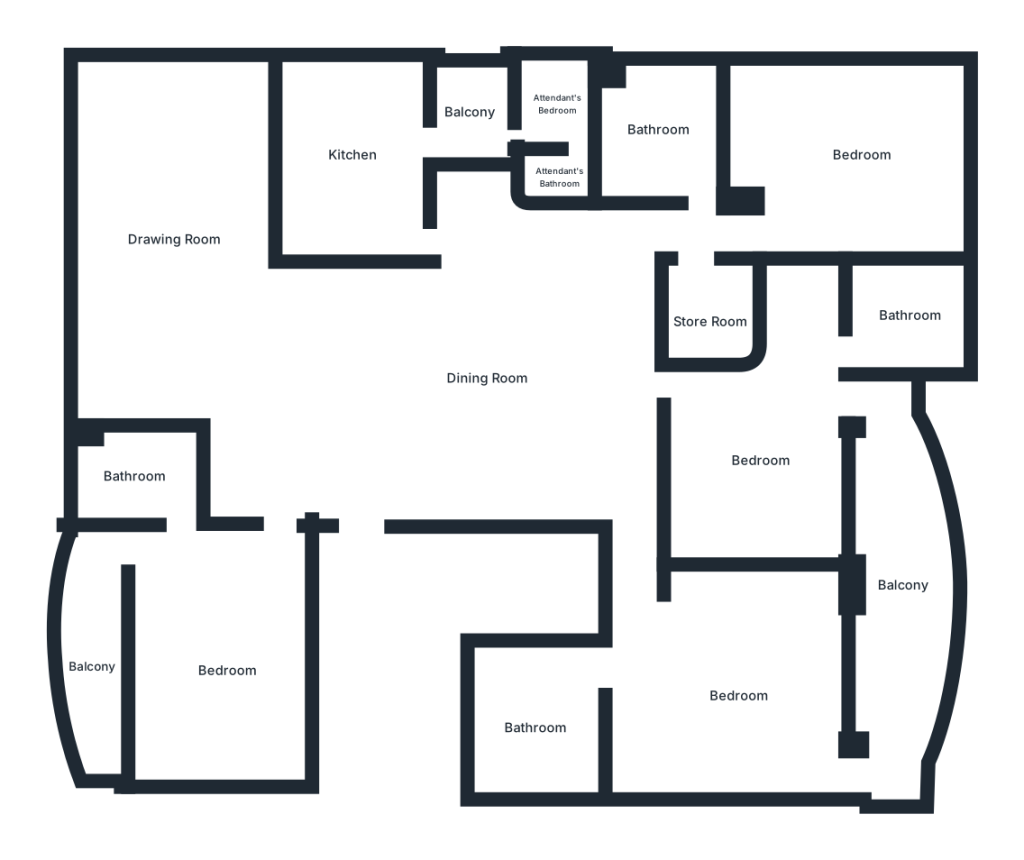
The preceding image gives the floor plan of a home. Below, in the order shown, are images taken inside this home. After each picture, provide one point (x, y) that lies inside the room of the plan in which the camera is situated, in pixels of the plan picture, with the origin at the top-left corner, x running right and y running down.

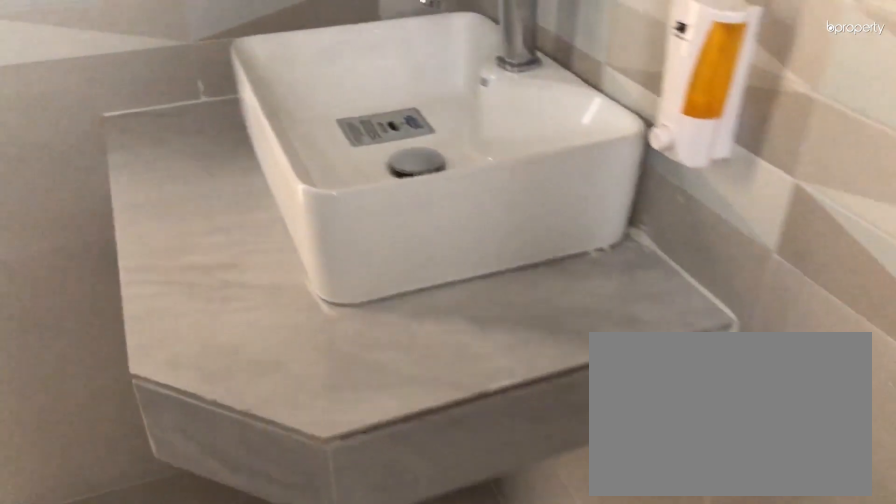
(663, 138)
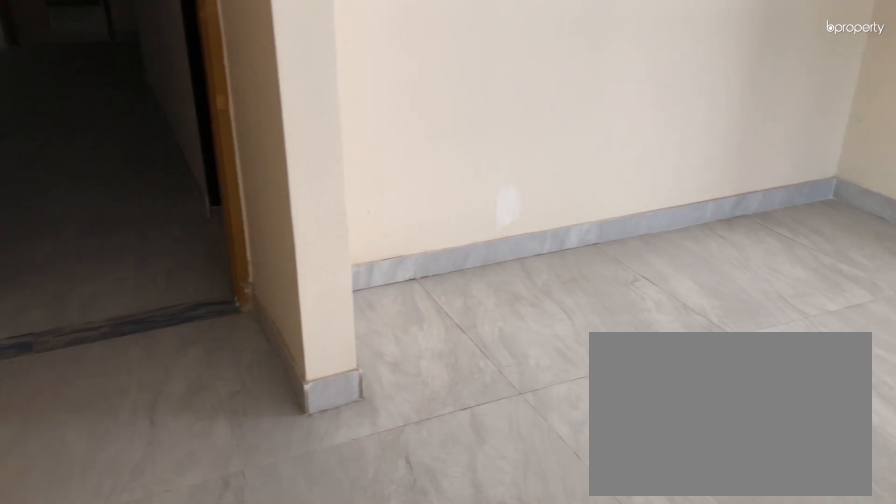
(846, 162)
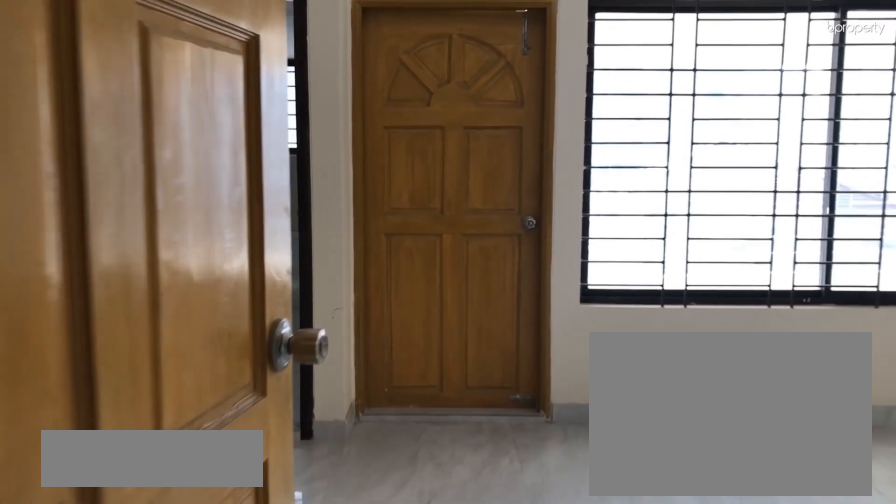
(754, 462)
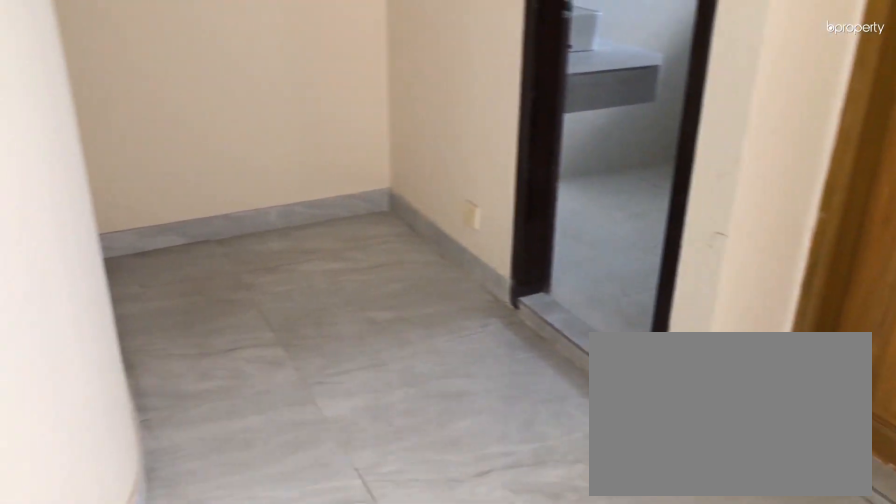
(754, 462)
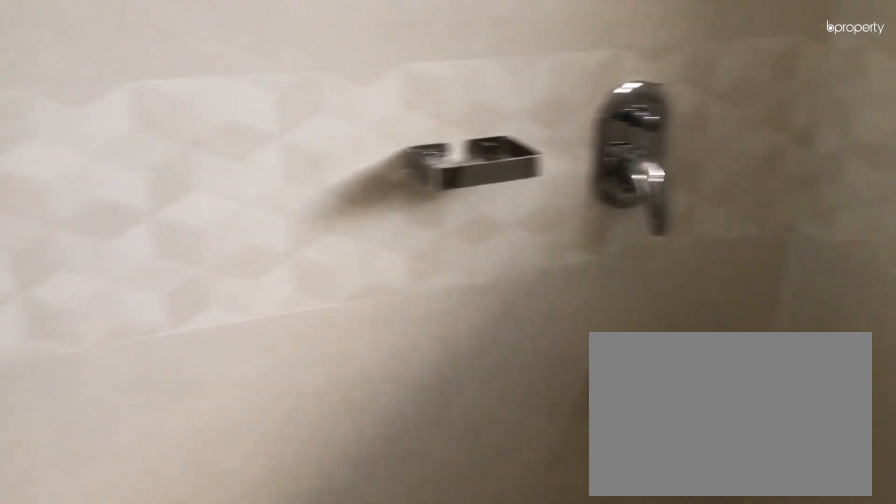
(899, 316)
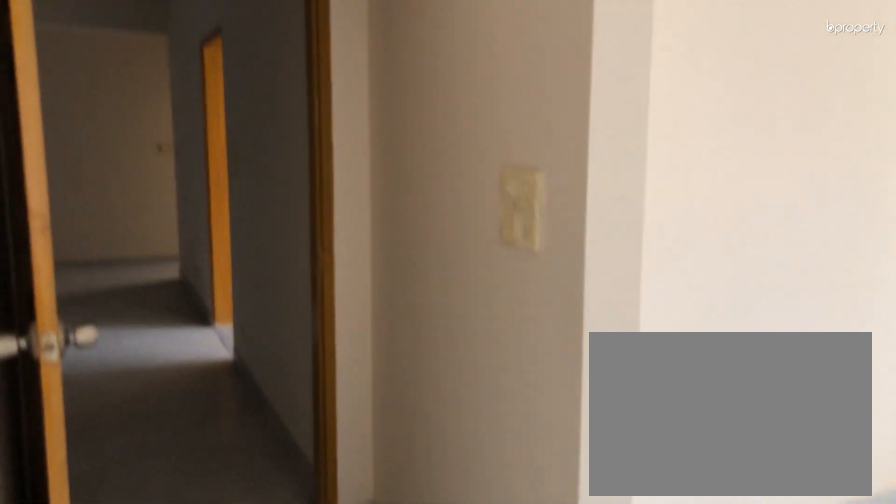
(730, 686)
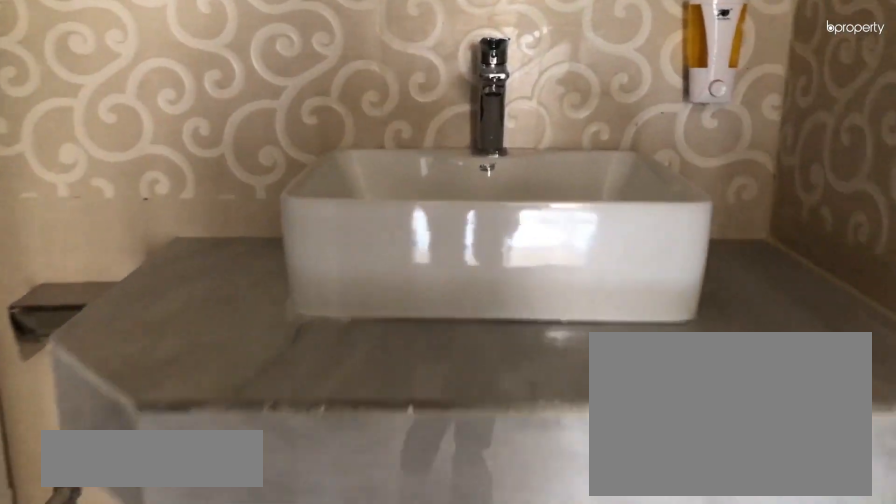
(531, 720)
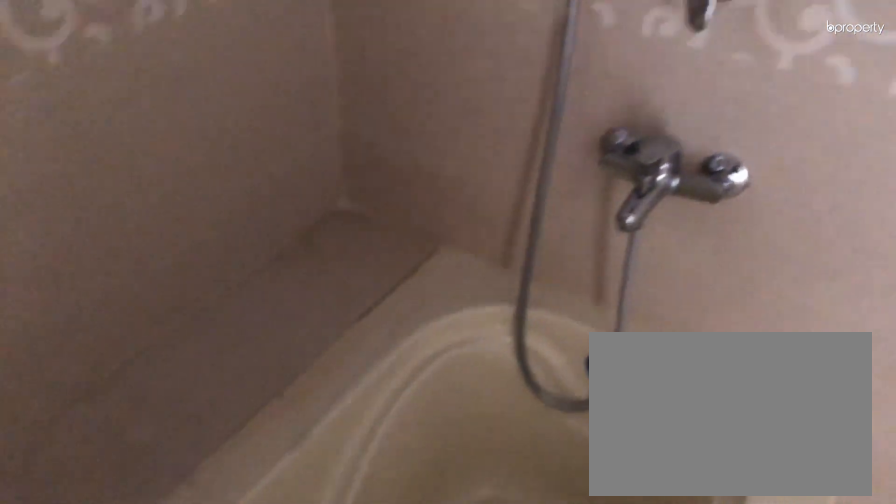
(531, 720)
